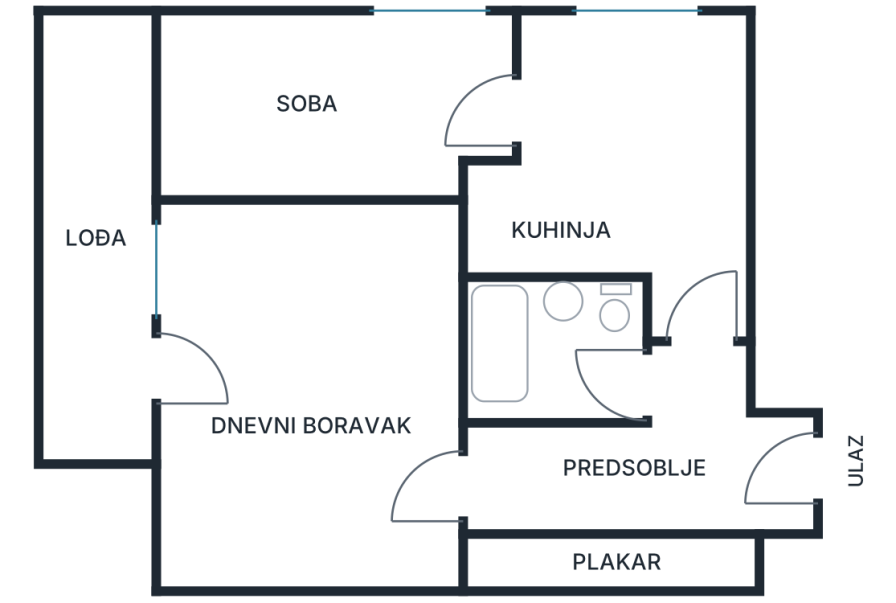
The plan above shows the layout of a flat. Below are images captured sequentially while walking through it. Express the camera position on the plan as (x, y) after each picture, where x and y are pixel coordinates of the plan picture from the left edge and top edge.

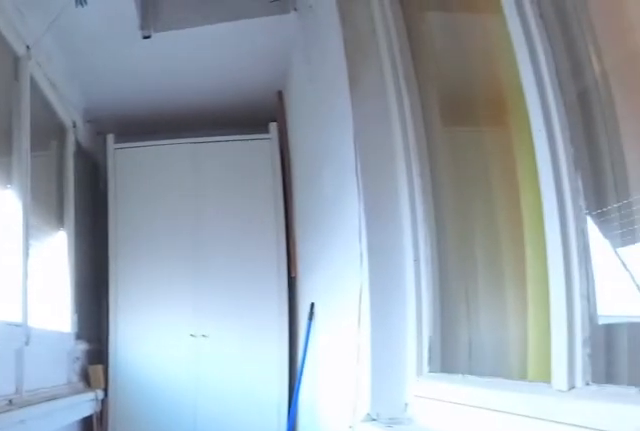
(99, 393)
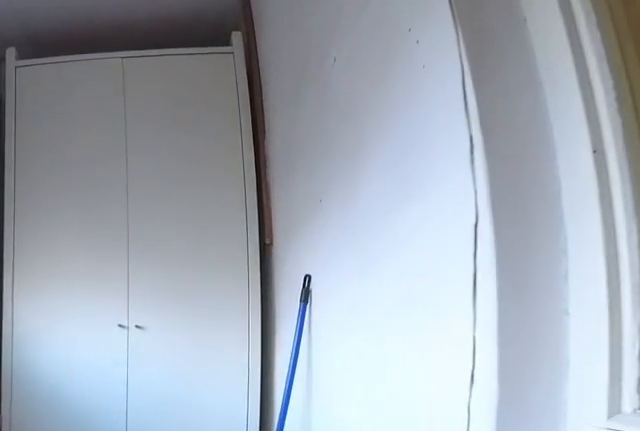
(87, 239)
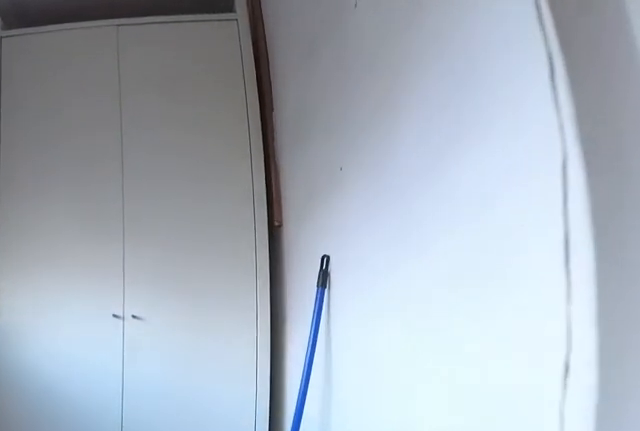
(88, 224)
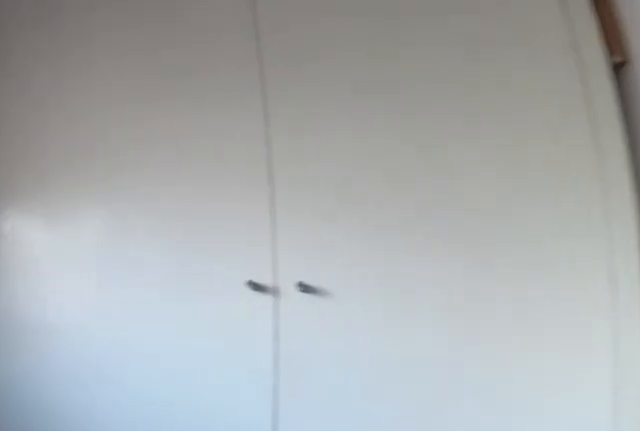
(91, 128)
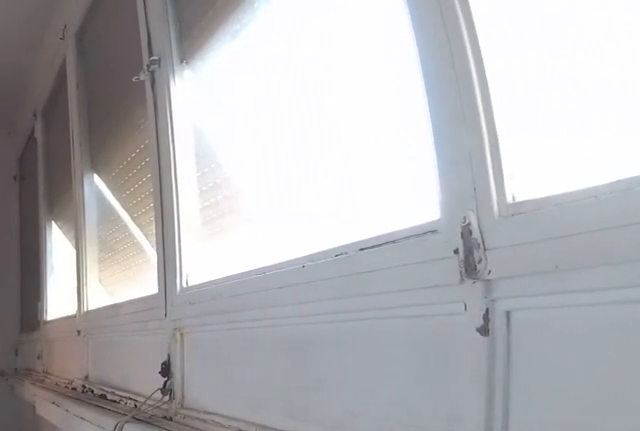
(90, 68)
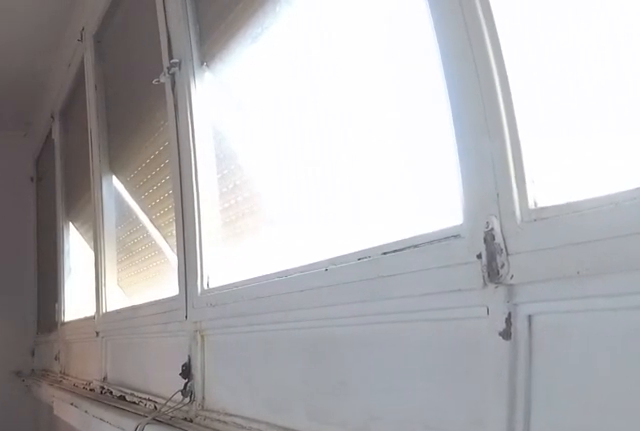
(90, 68)
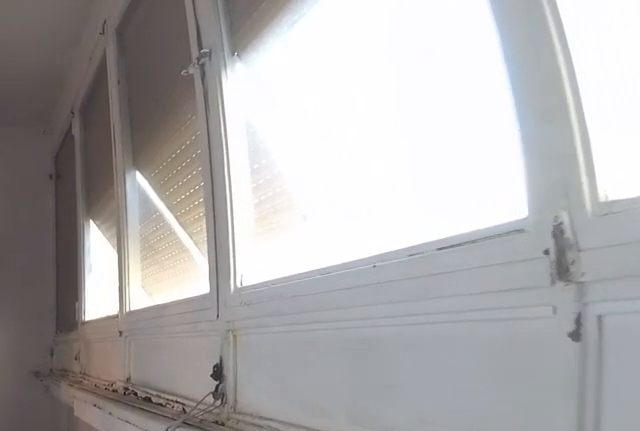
(89, 72)
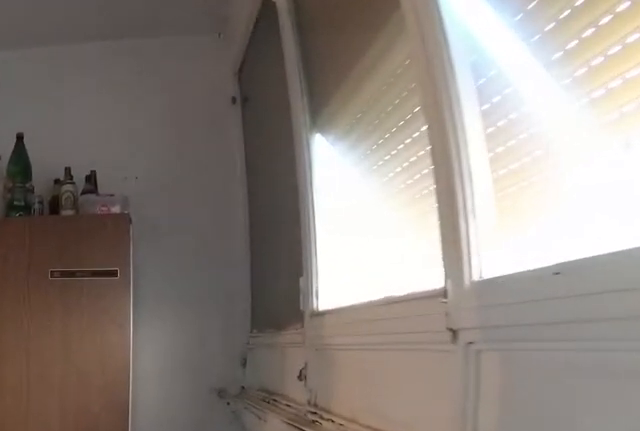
(87, 216)
